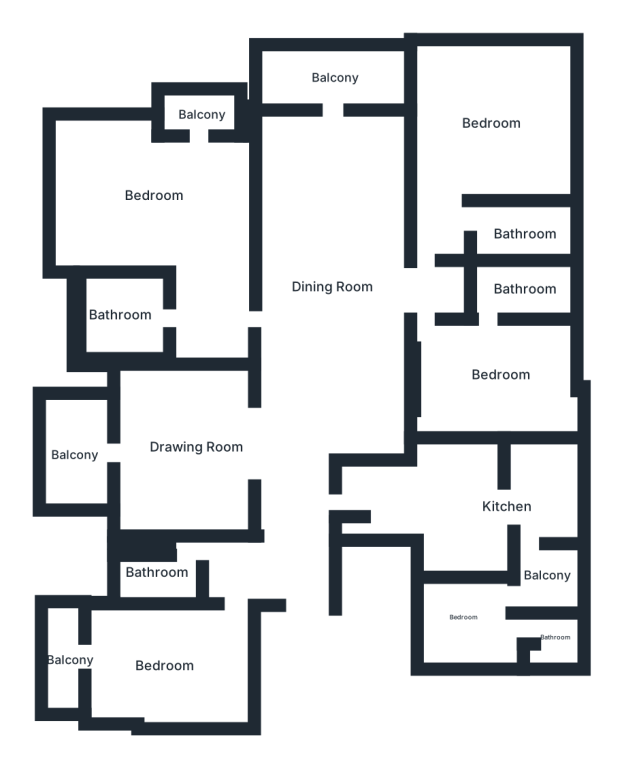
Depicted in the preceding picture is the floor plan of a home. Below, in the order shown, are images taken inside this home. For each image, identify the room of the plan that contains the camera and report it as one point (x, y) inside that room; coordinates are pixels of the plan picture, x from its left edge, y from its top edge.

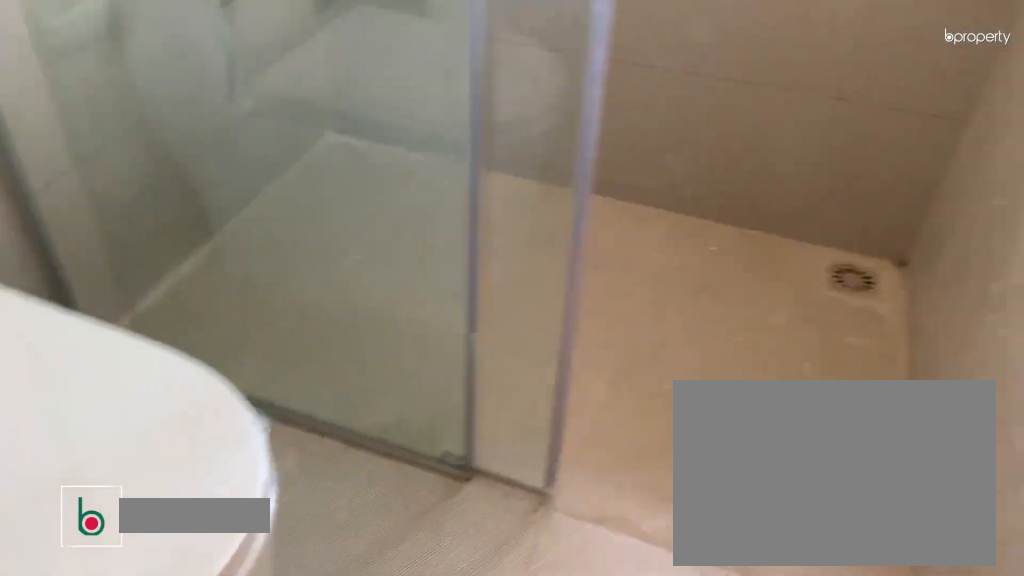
(522, 290)
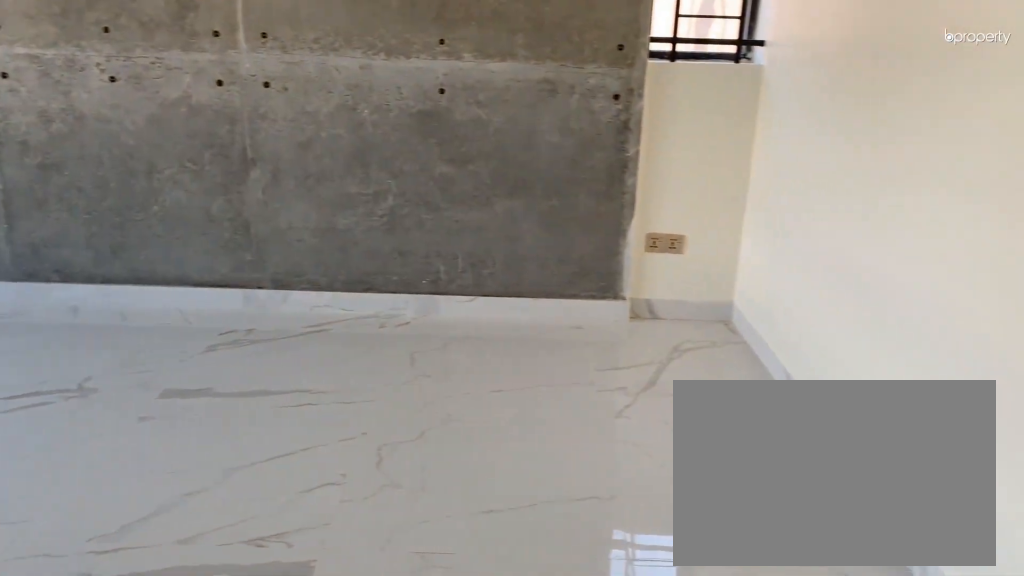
(491, 121)
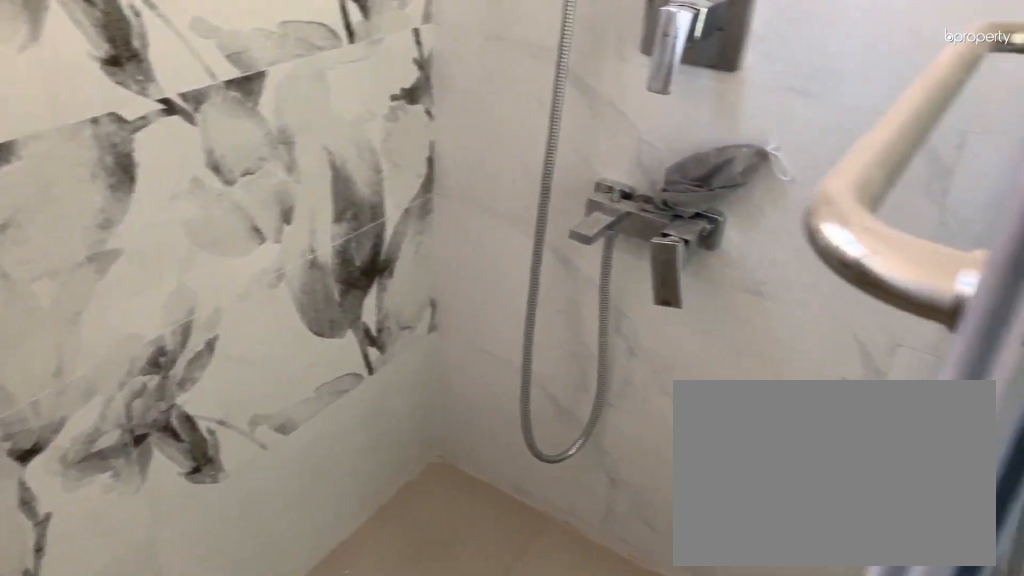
(522, 237)
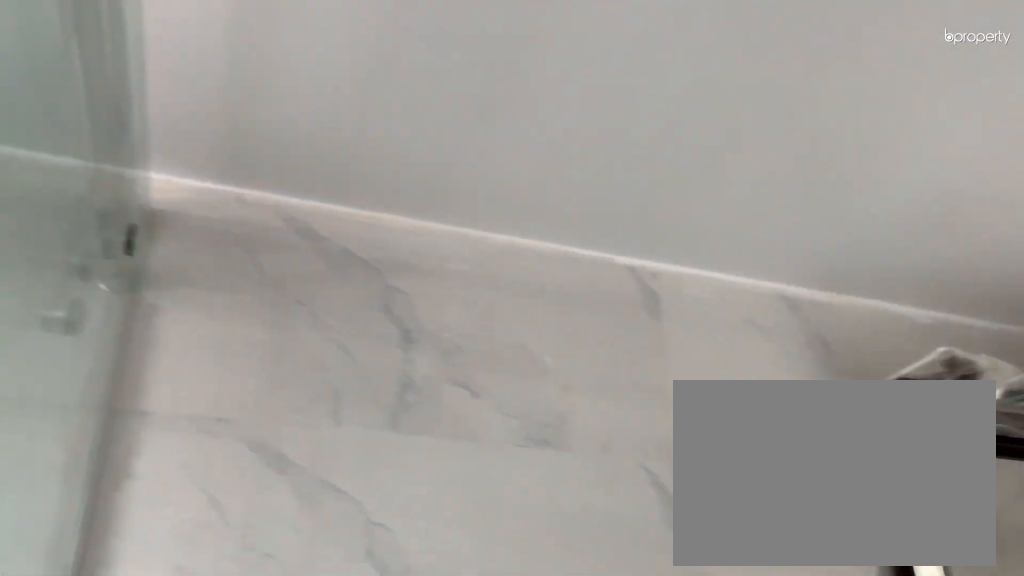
(522, 237)
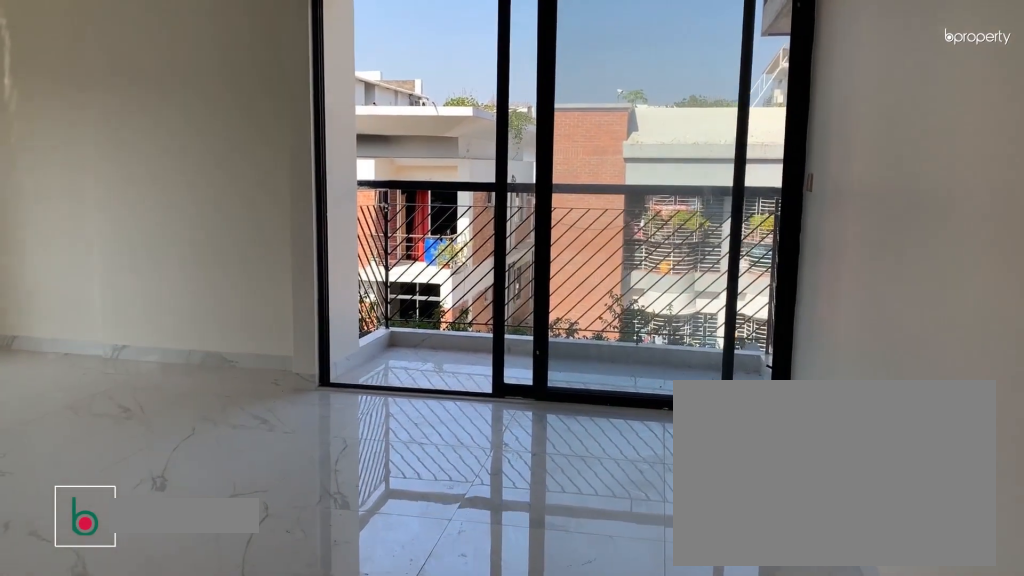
(157, 201)
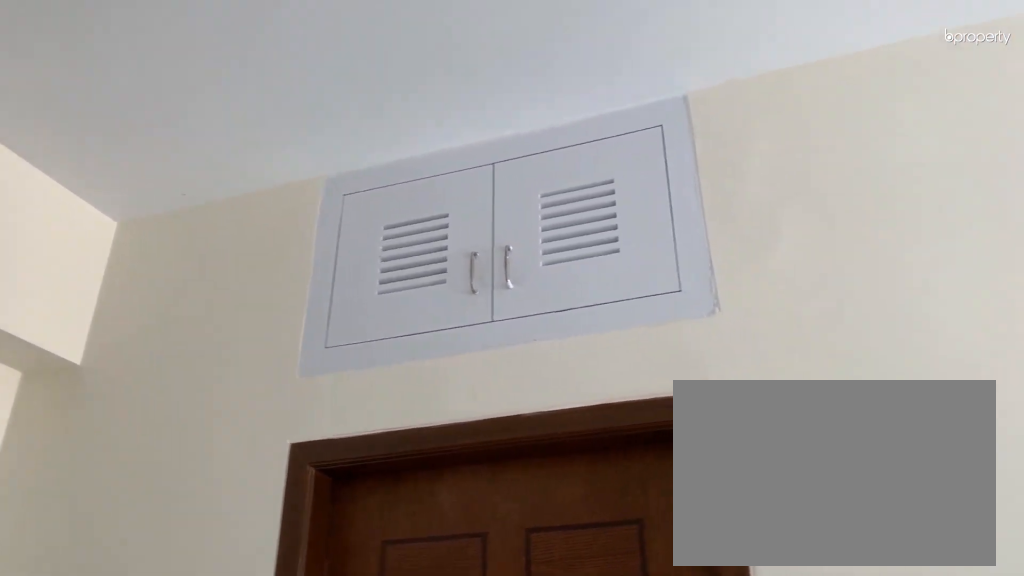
(157, 200)
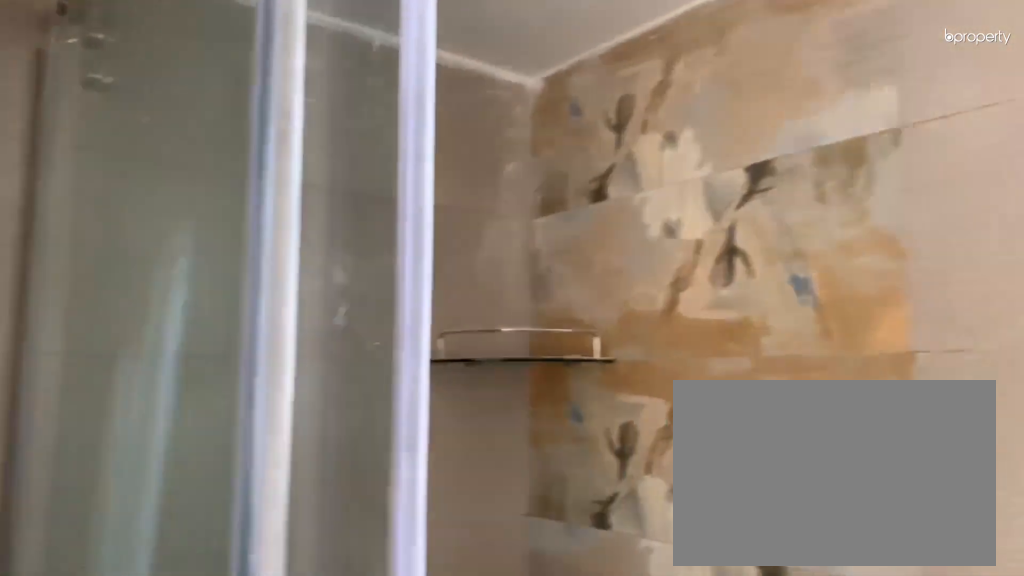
(119, 322)
